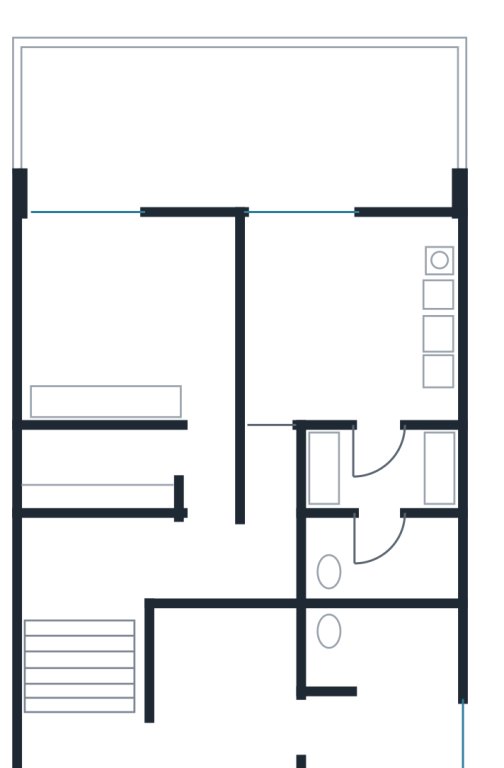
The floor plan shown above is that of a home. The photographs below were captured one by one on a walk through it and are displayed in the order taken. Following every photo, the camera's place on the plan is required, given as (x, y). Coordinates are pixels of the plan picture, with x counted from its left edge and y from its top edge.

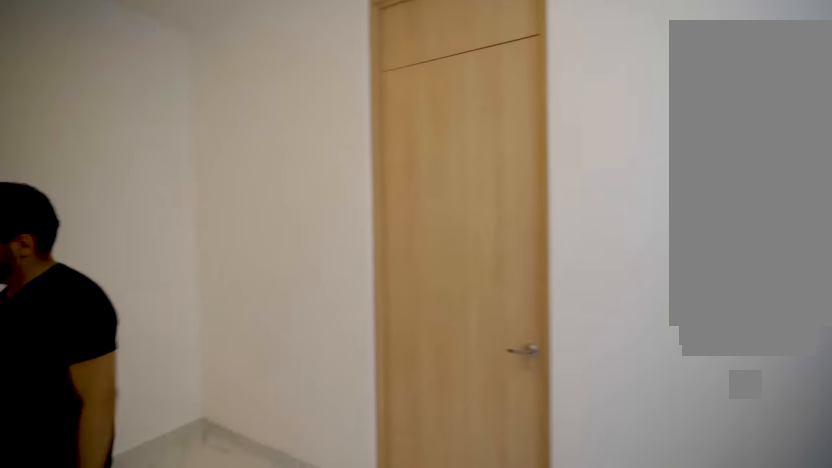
(213, 747)
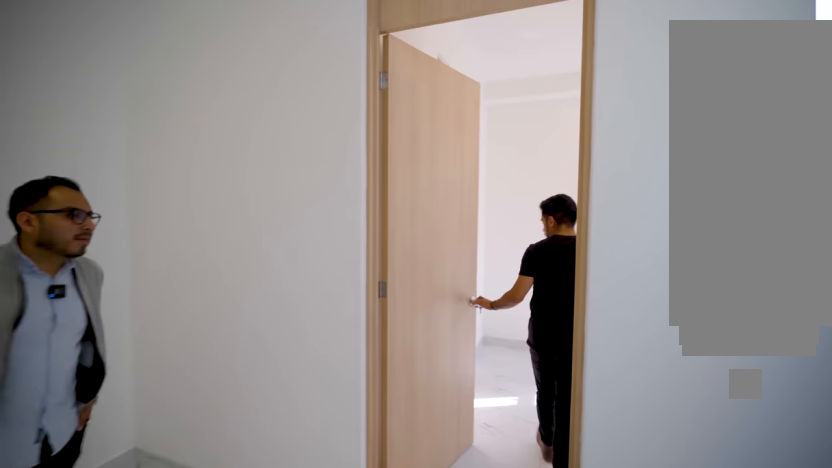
(229, 723)
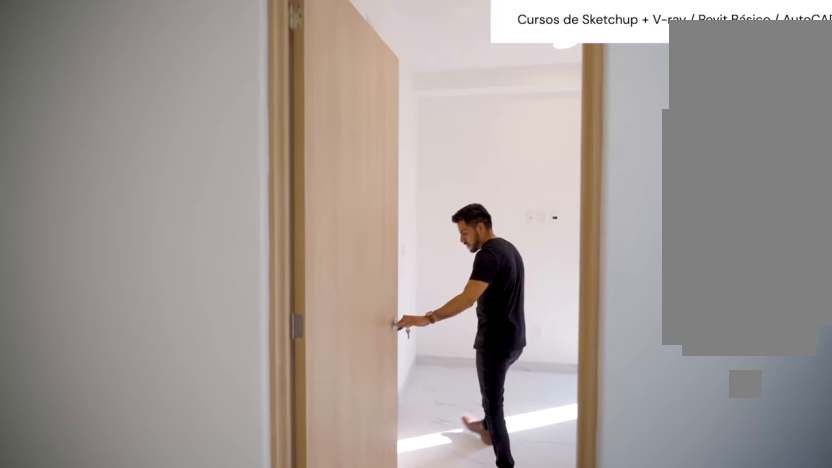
(229, 723)
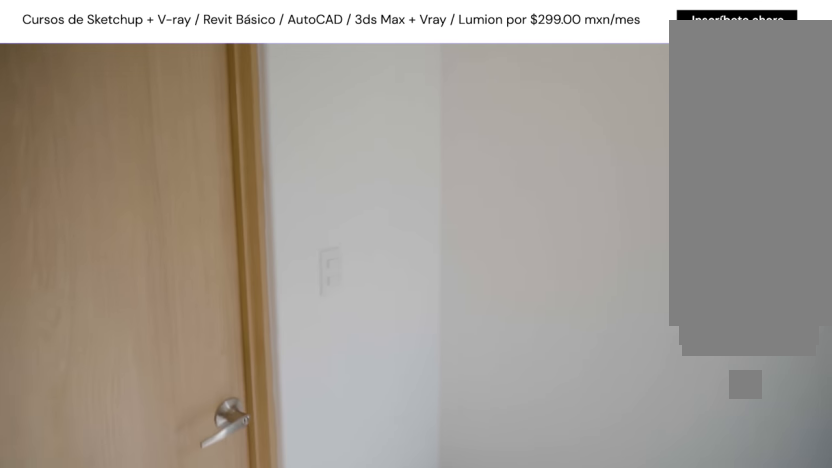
(228, 724)
